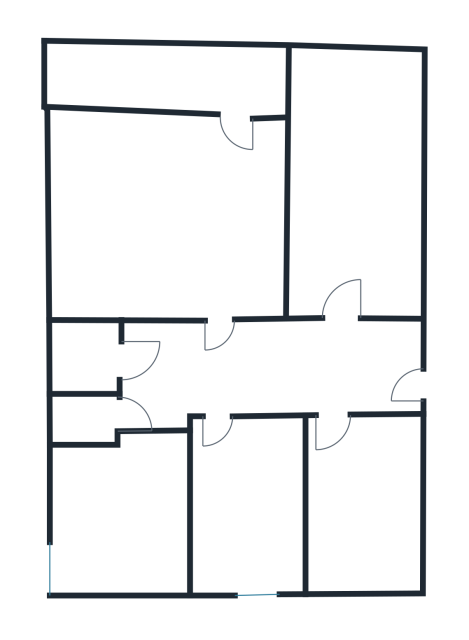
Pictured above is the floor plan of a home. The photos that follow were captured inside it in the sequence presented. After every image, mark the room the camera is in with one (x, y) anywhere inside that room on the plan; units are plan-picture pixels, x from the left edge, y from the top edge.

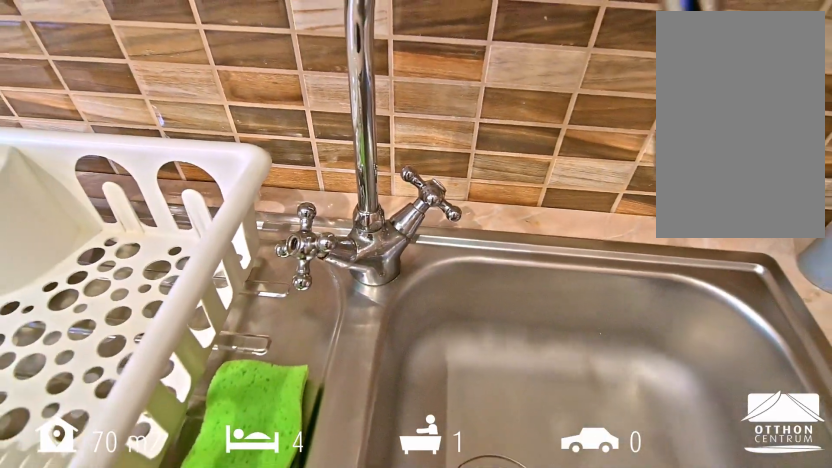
(120, 520)
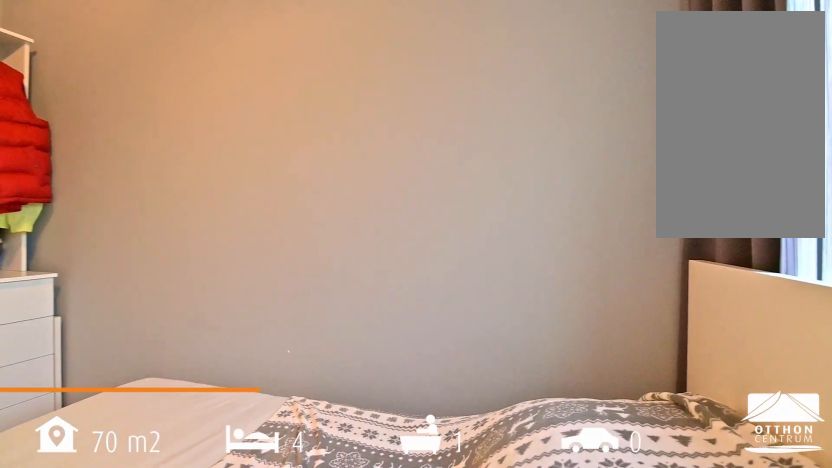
(249, 511)
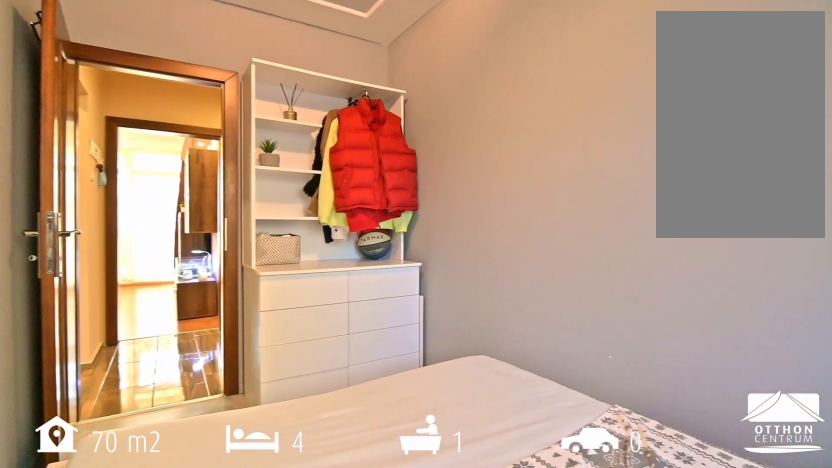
(249, 511)
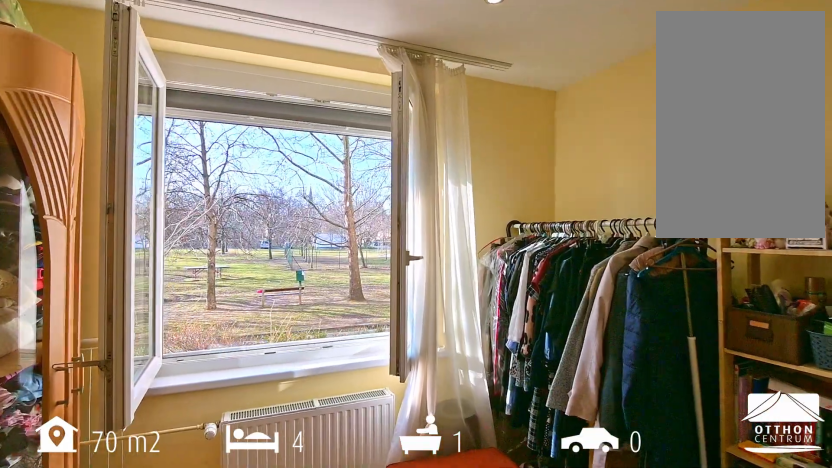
(355, 190)
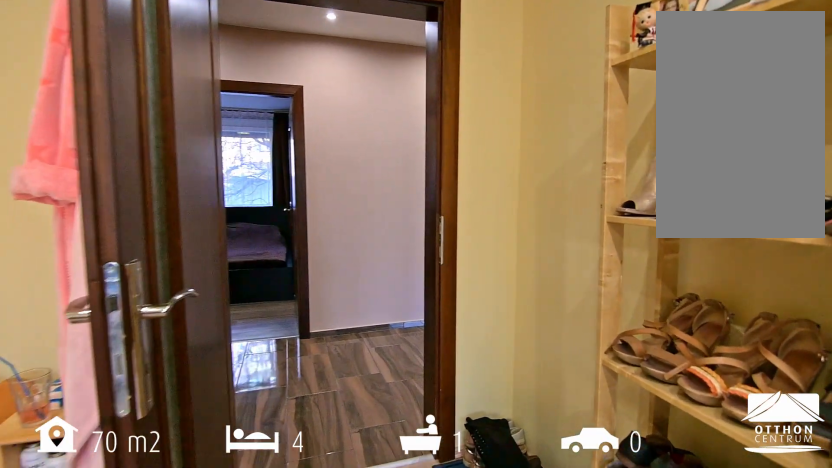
(355, 190)
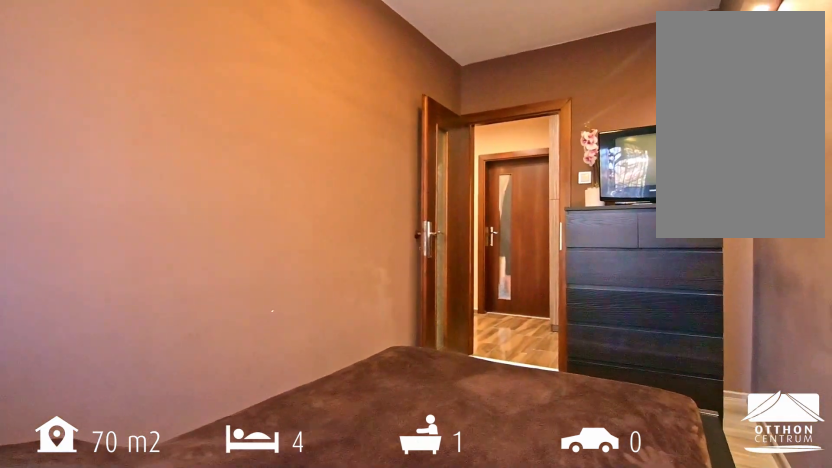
(366, 501)
